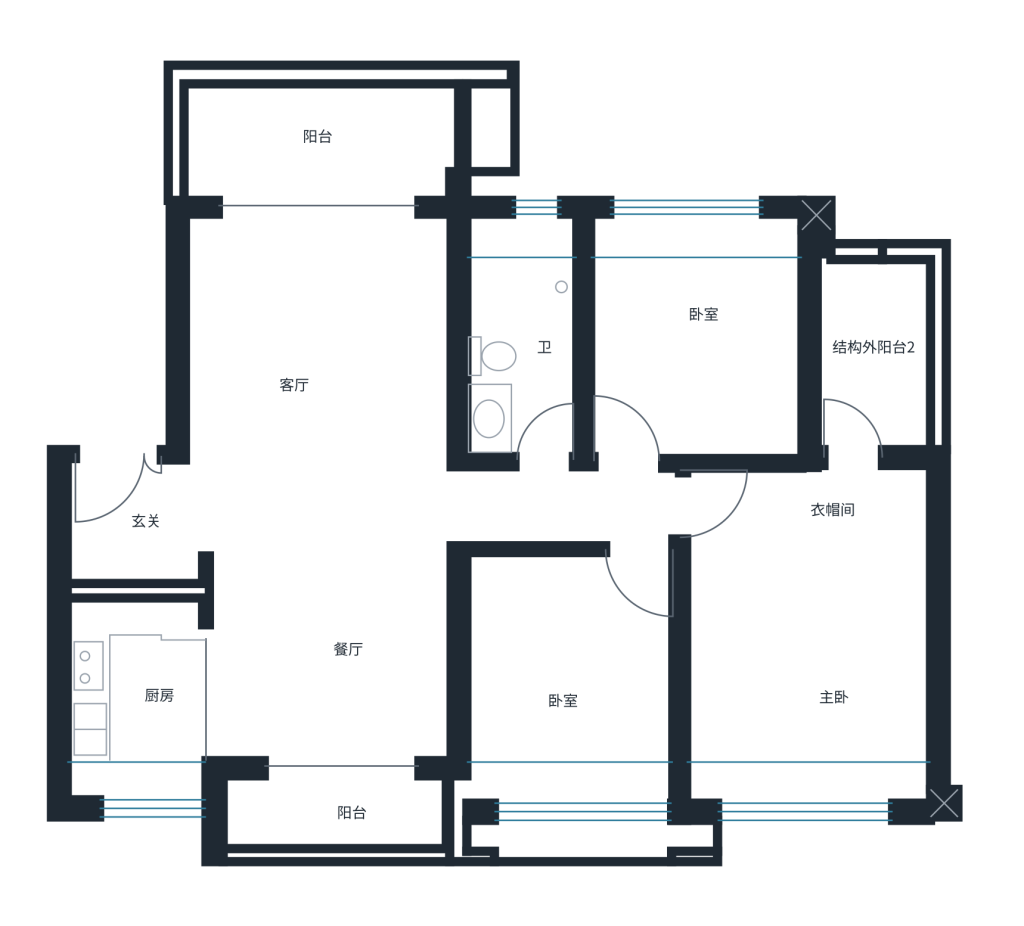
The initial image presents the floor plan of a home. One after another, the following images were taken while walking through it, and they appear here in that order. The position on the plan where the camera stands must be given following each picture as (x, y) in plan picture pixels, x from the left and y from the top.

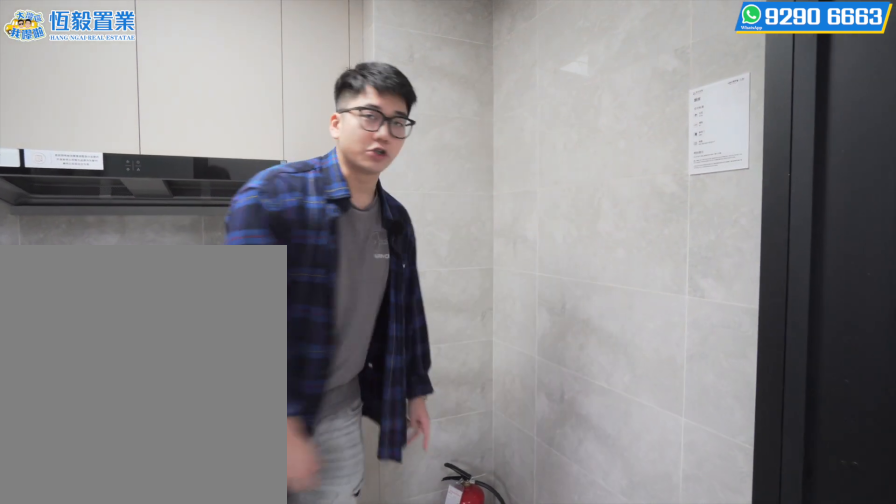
(154, 652)
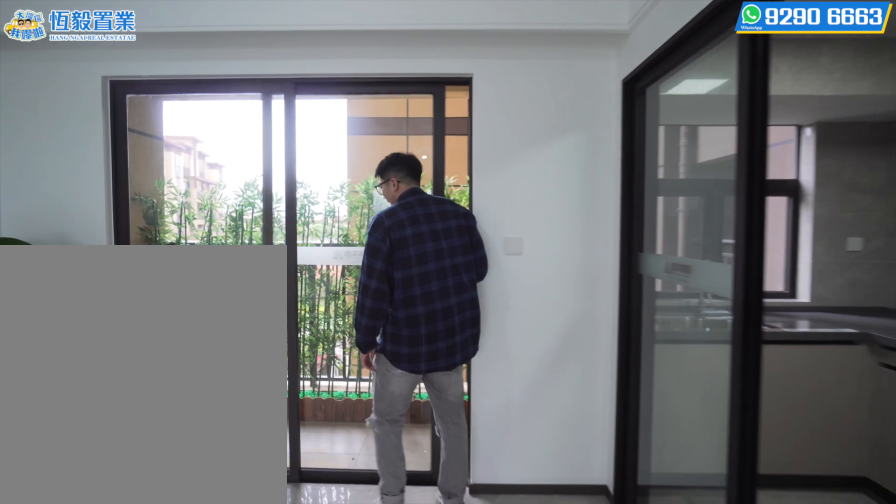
(294, 731)
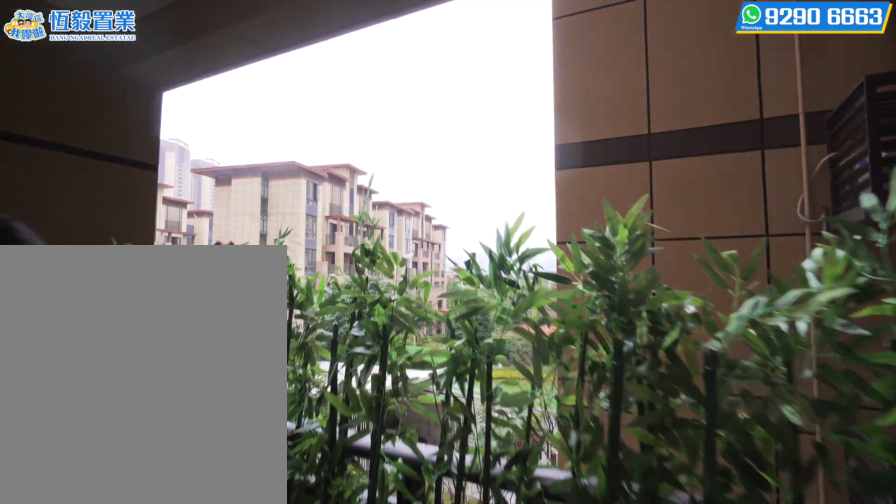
(370, 802)
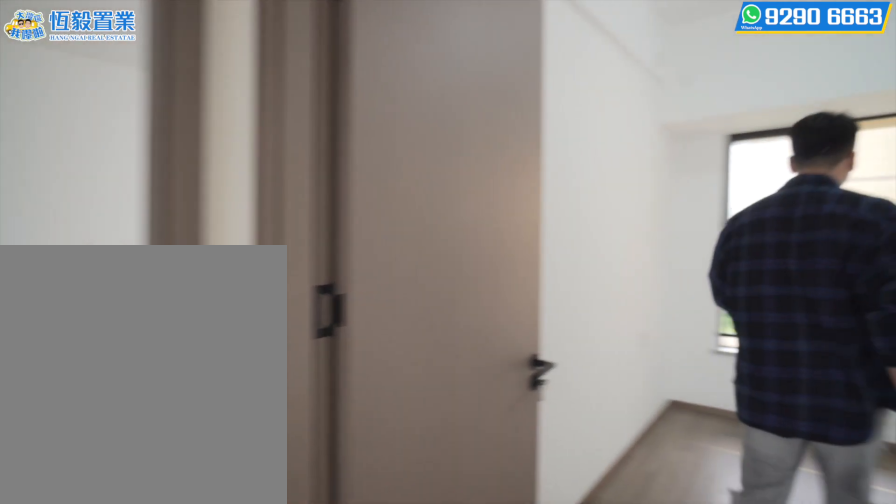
(609, 634)
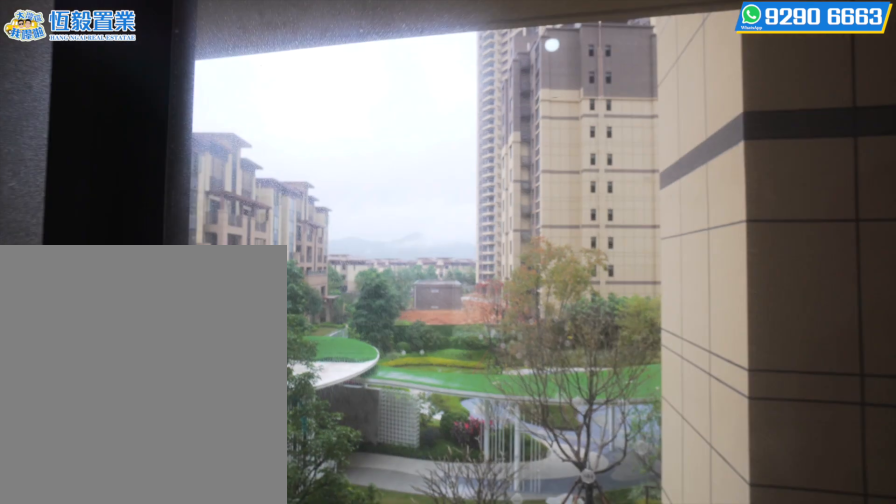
(536, 769)
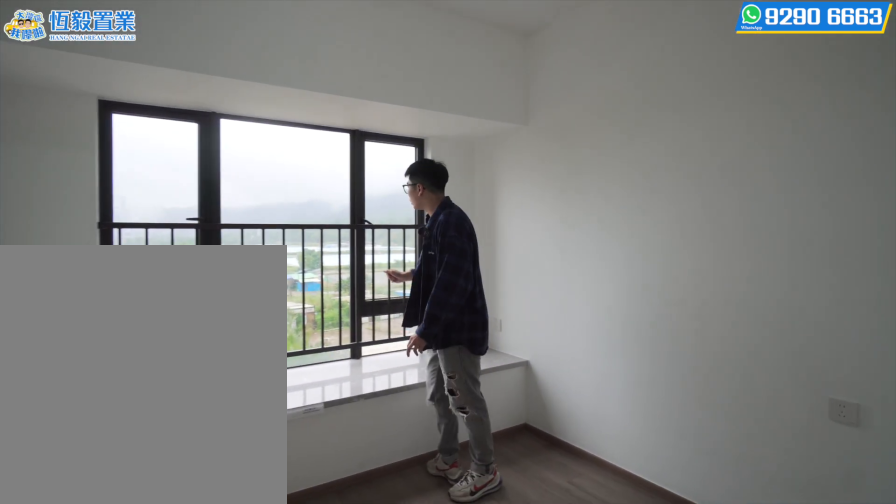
(738, 293)
